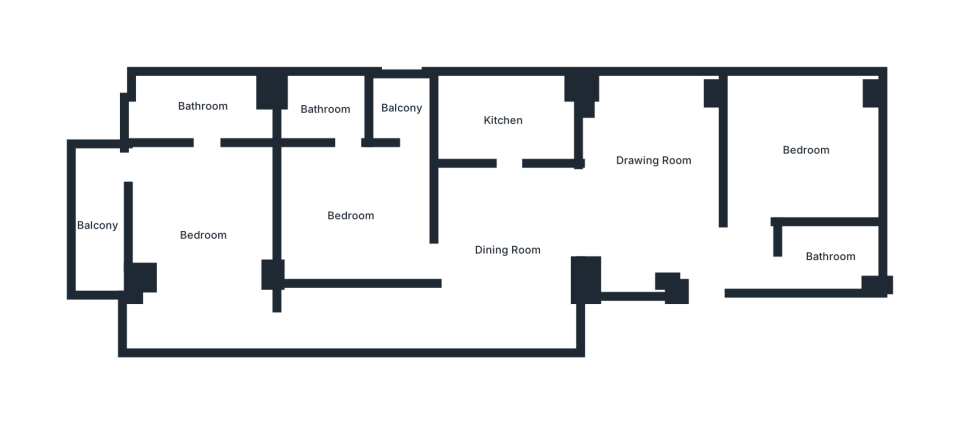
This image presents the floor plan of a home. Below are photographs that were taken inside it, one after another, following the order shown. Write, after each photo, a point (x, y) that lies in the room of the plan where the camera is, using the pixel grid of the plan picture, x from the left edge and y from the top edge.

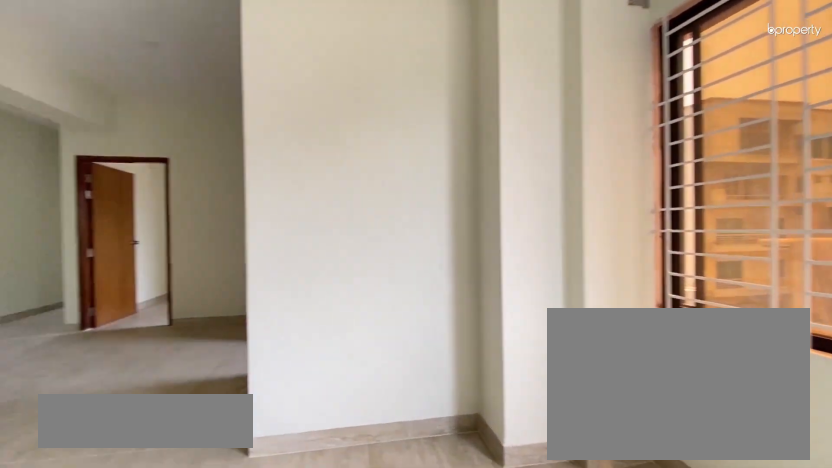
(651, 163)
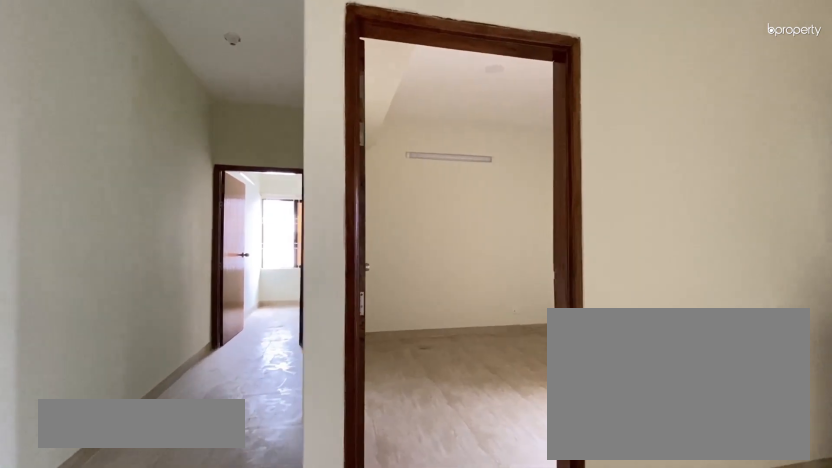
(508, 251)
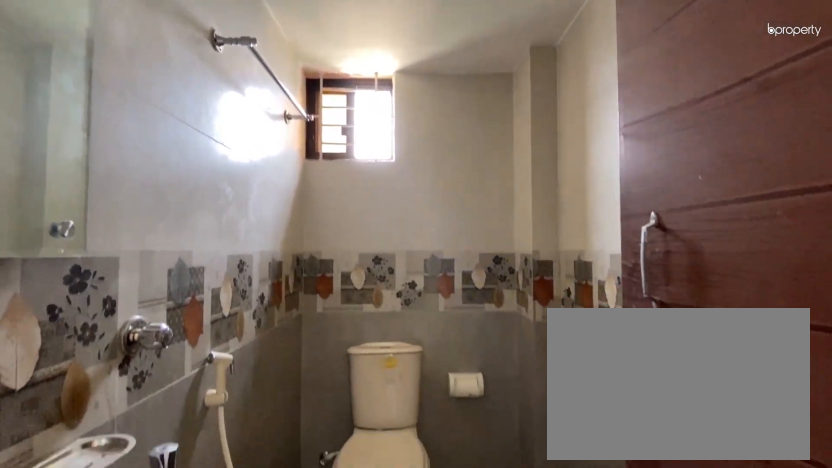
(834, 257)
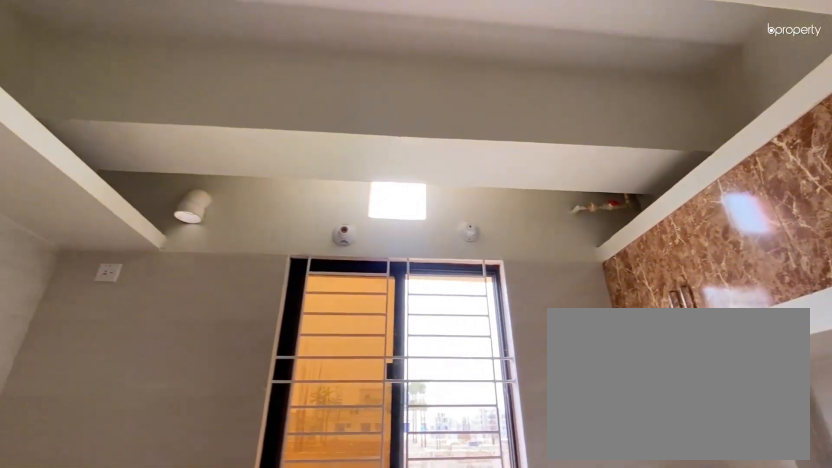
(502, 121)
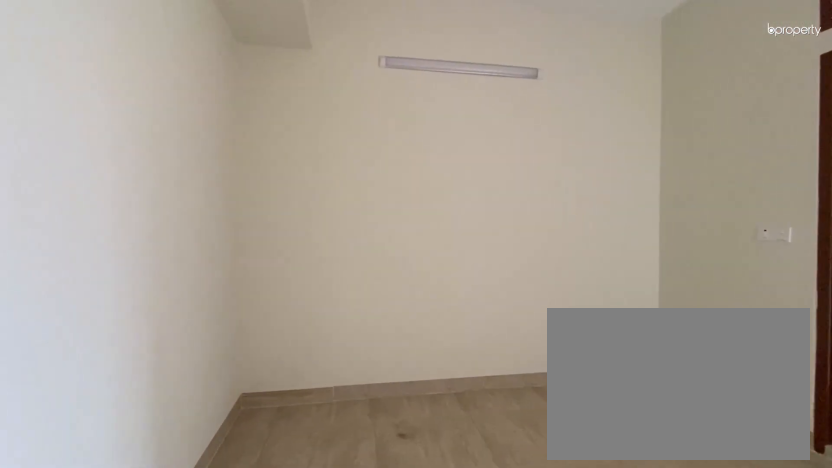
(350, 217)
